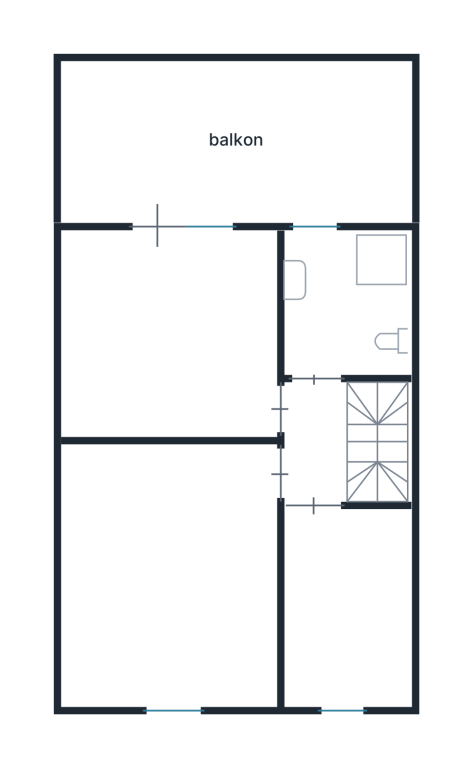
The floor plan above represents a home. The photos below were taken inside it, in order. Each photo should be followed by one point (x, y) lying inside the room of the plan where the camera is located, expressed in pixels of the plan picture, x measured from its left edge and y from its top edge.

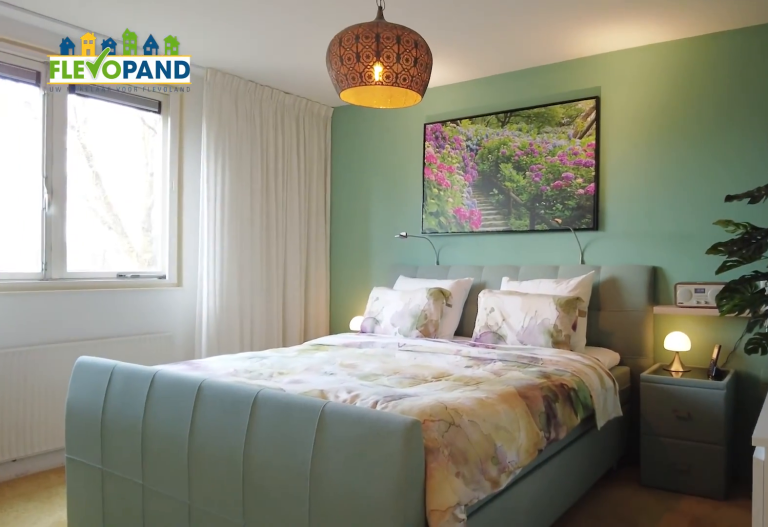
(168, 597)
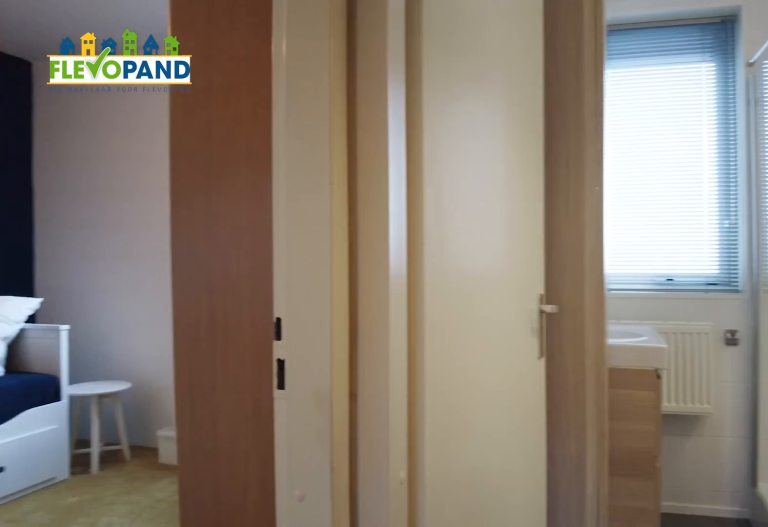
(315, 441)
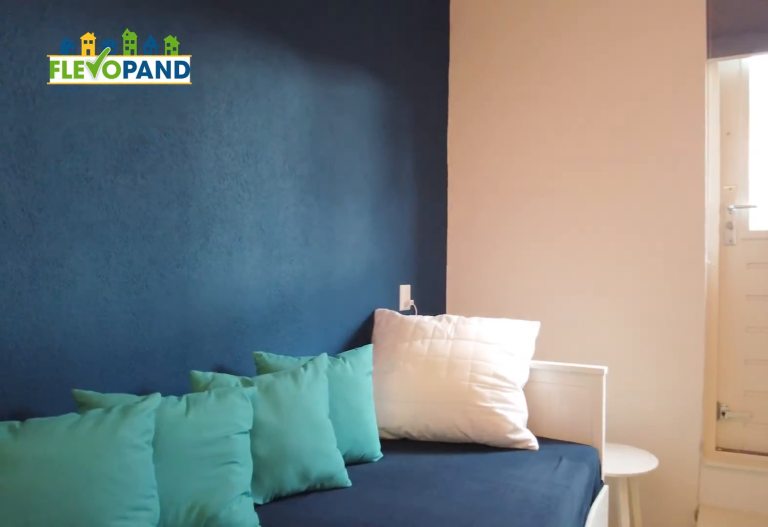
(82, 341)
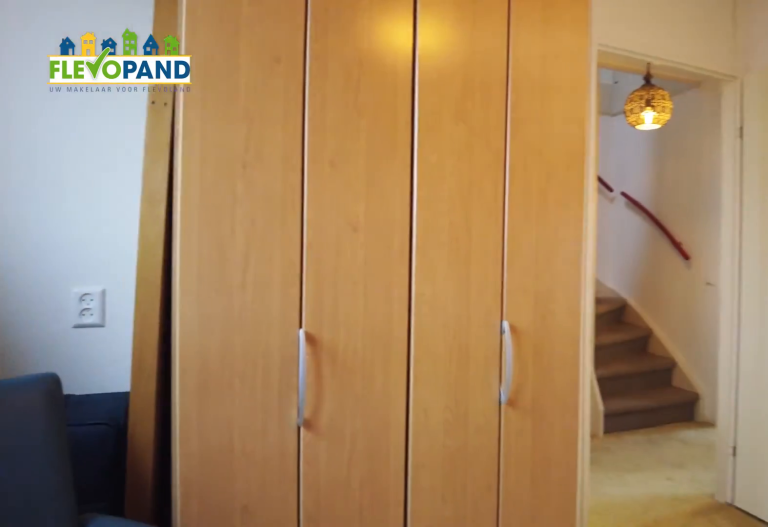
(82, 341)
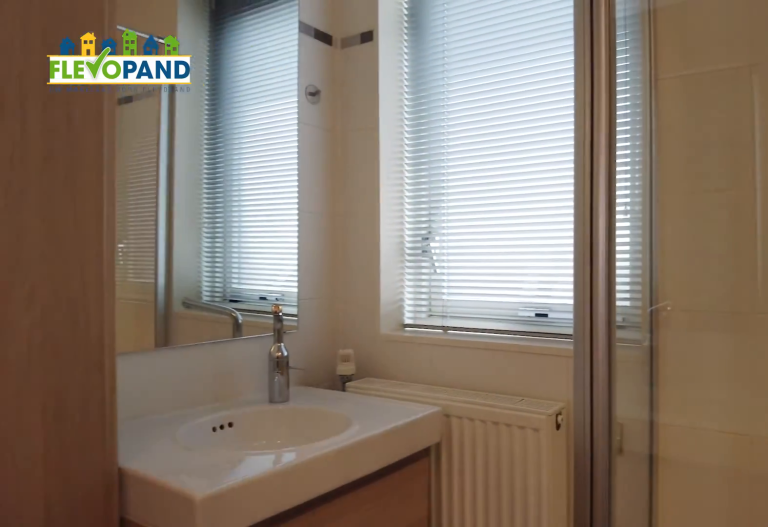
(381, 261)
